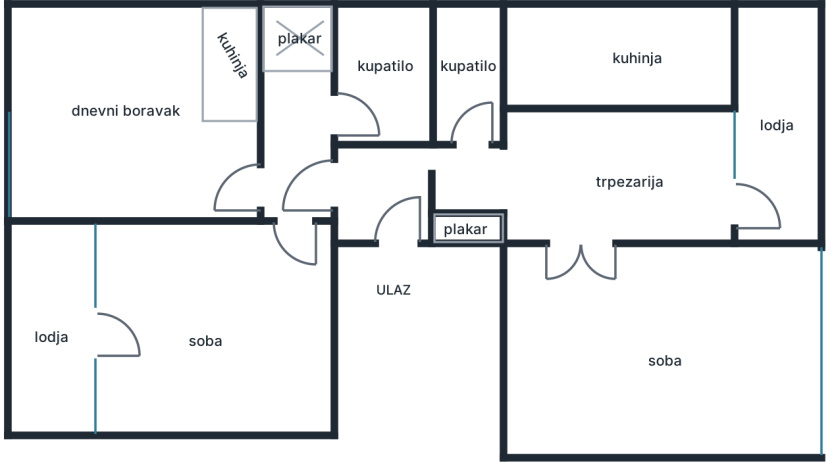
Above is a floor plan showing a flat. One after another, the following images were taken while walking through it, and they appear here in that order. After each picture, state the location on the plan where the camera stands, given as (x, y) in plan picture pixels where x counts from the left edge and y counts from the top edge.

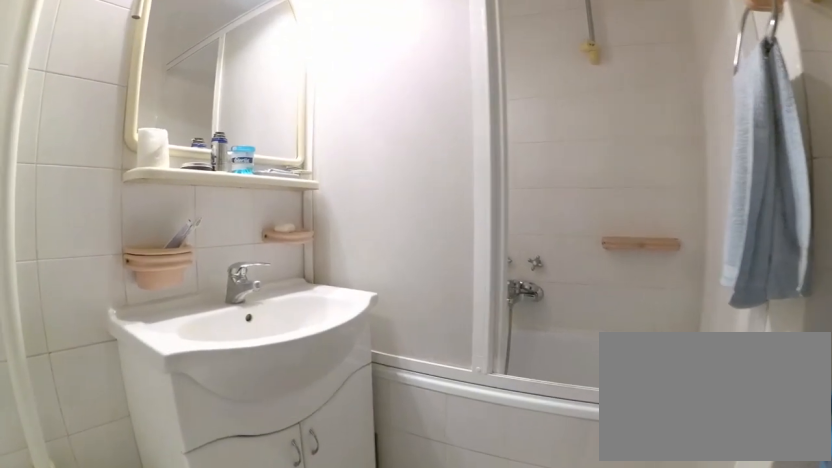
(362, 128)
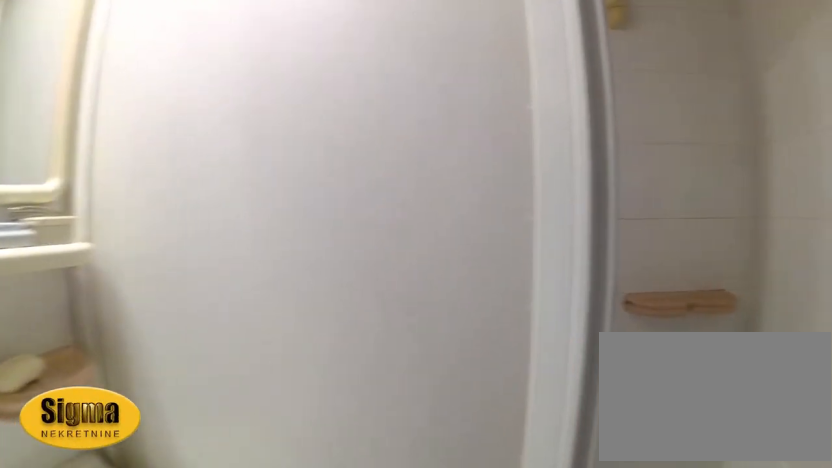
(365, 95)
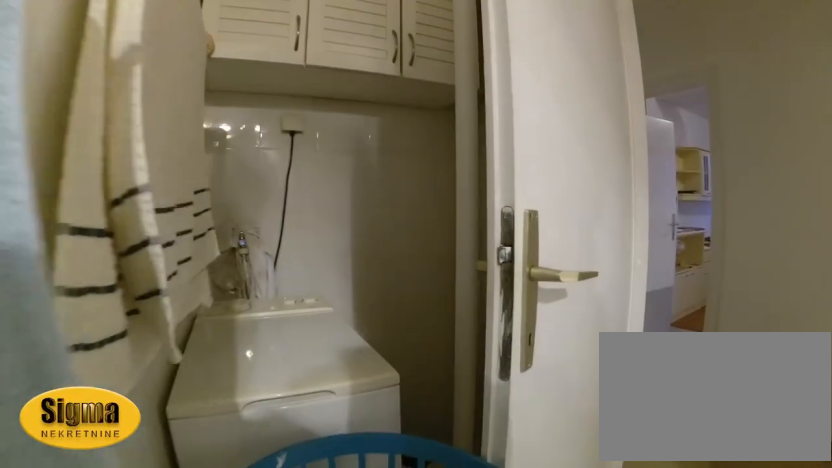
(409, 85)
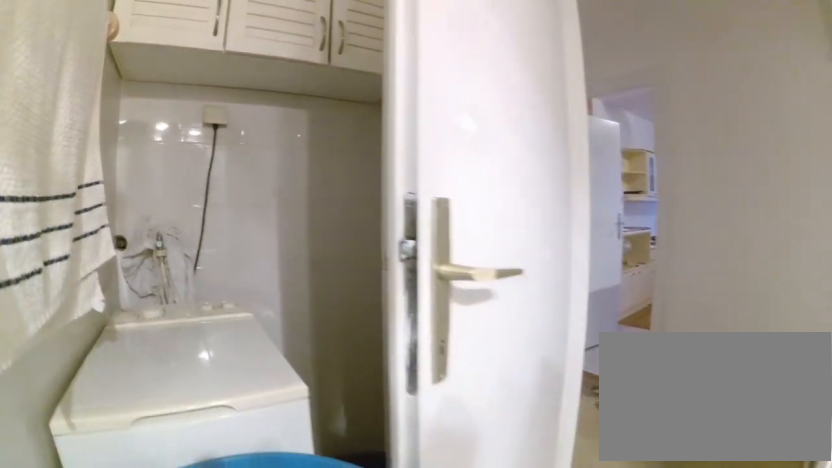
(413, 92)
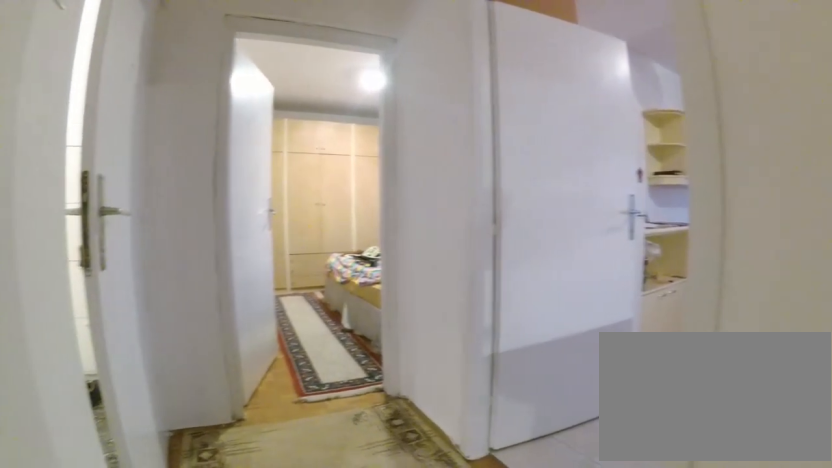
(302, 80)
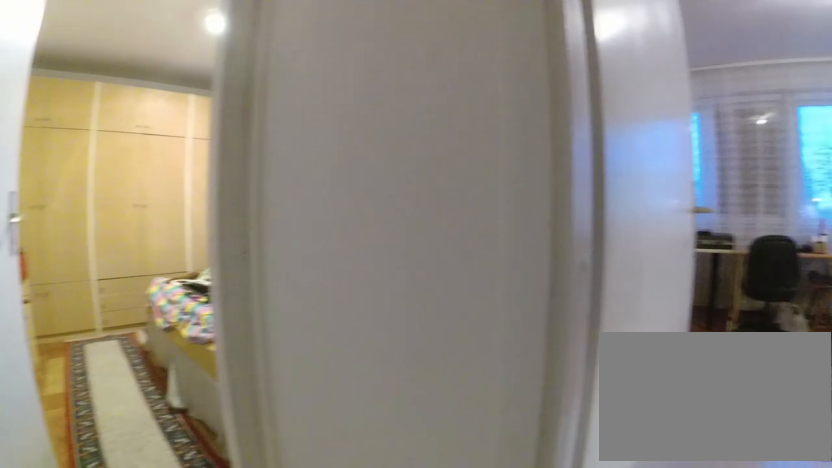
(308, 149)
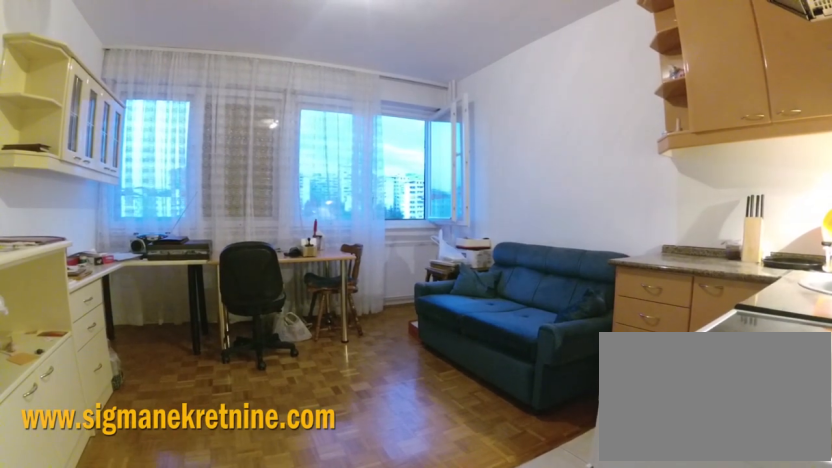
(276, 195)
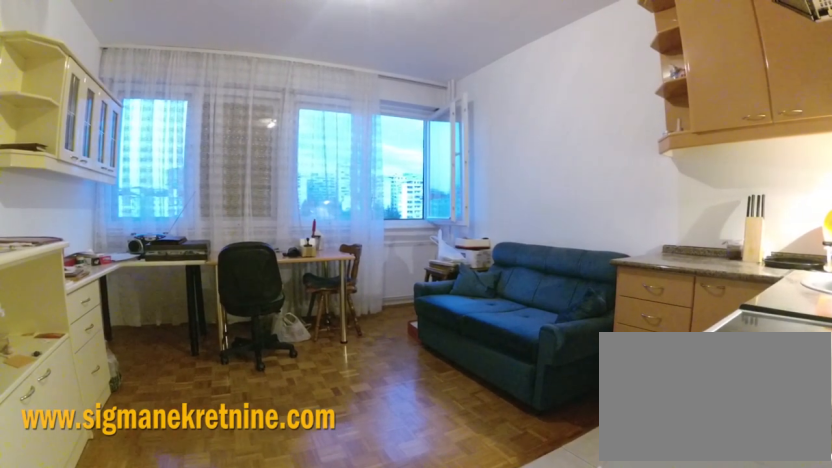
(276, 194)
